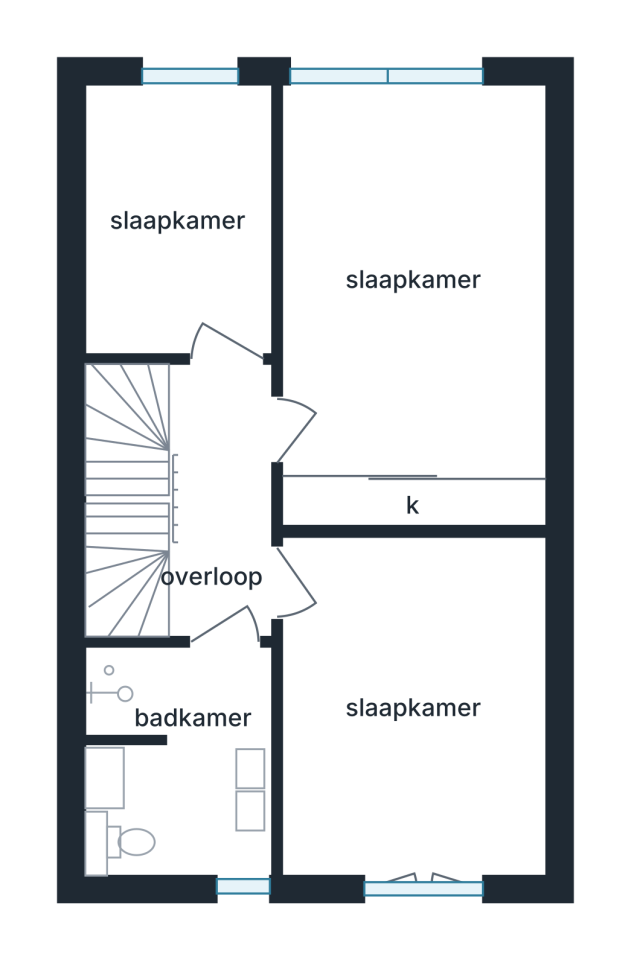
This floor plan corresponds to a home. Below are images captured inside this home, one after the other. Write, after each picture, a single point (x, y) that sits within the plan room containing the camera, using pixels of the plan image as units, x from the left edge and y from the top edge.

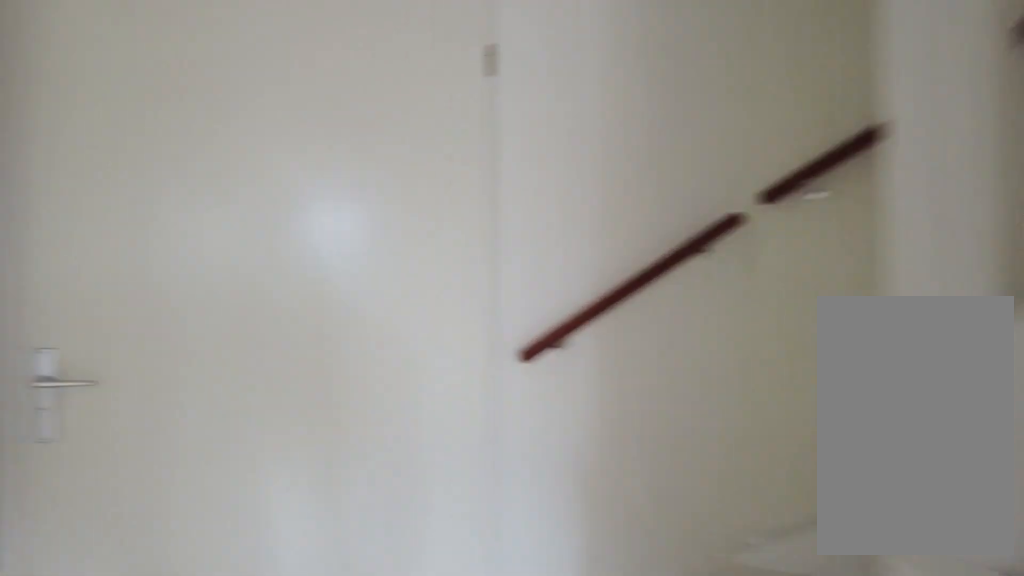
(221, 502)
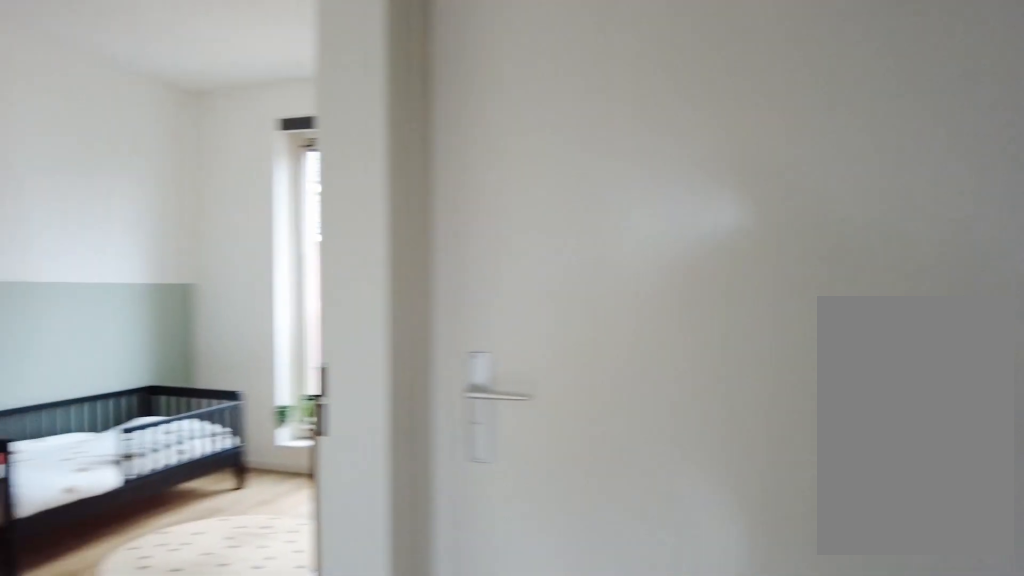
(221, 502)
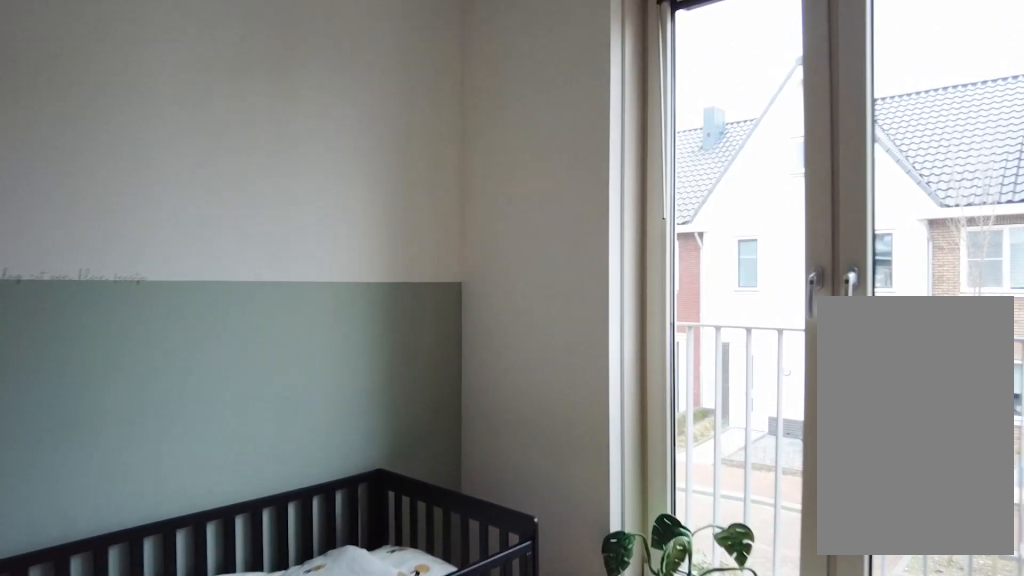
(415, 708)
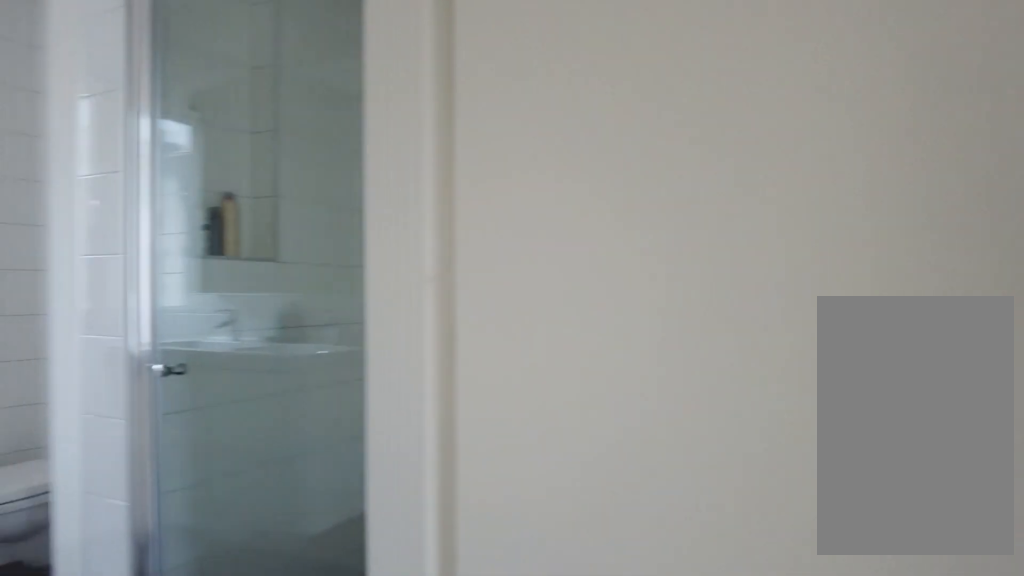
(221, 502)
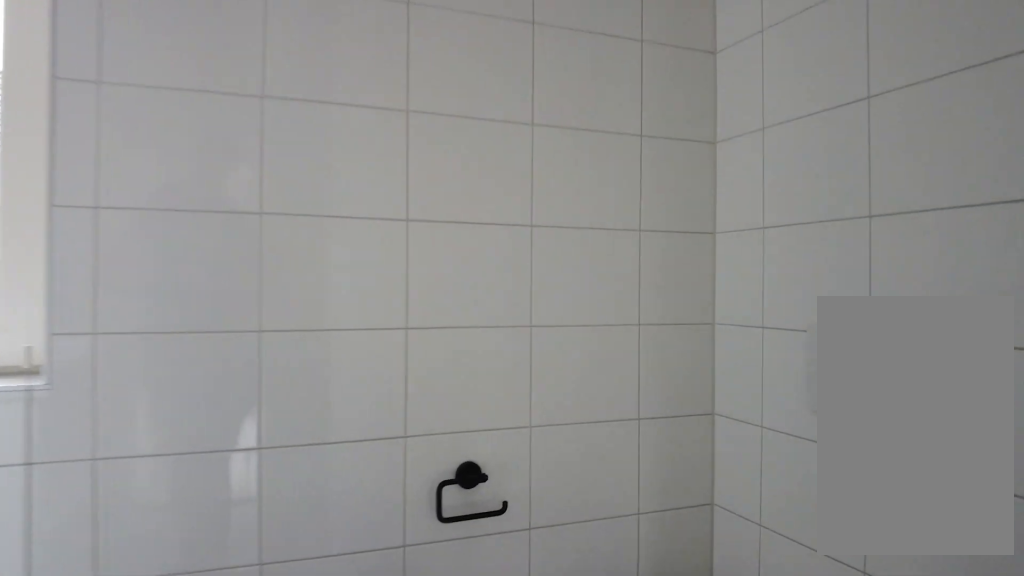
(179, 761)
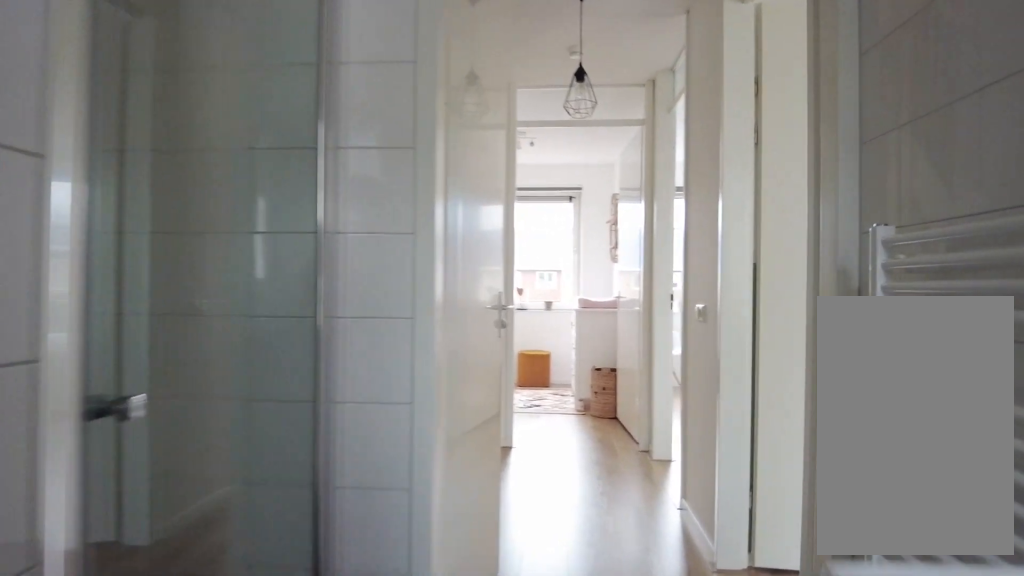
(179, 761)
